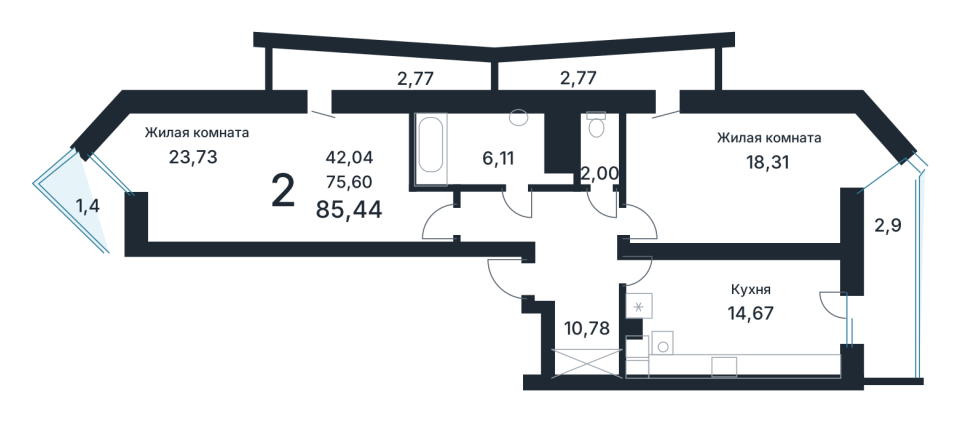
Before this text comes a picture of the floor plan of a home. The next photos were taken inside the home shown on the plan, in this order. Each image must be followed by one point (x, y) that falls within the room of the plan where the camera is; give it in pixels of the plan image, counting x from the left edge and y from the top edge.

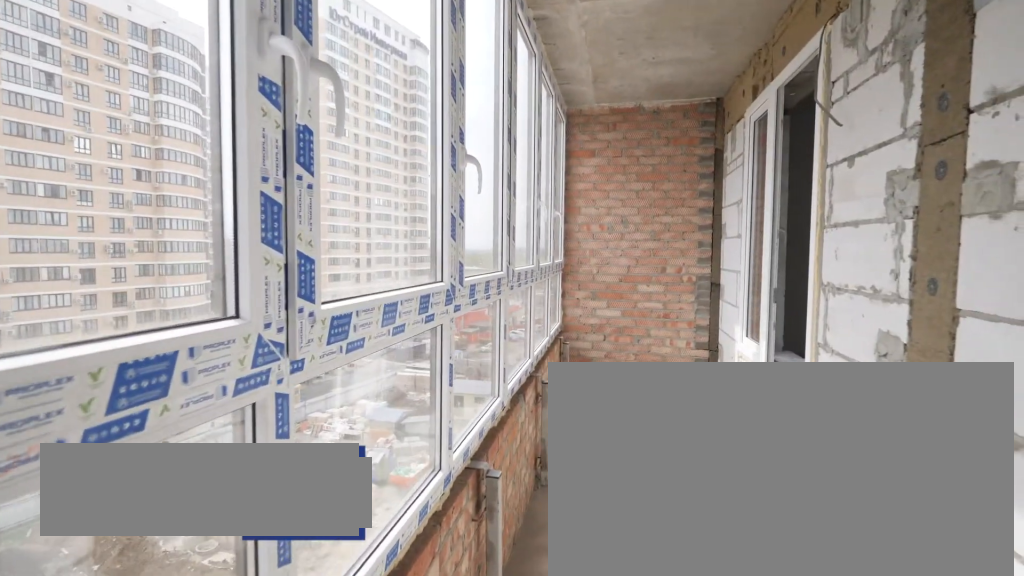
(887, 276)
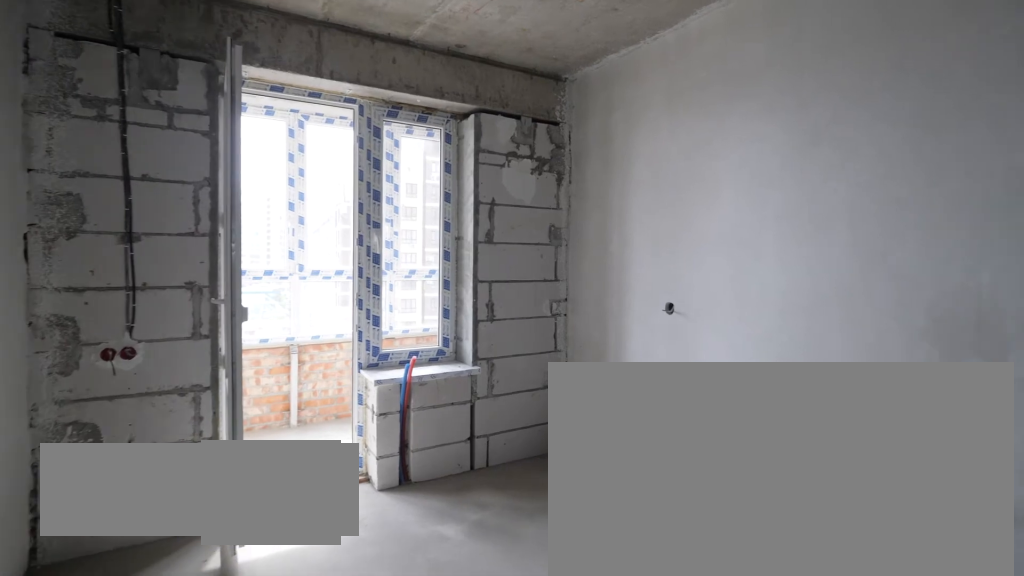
(740, 316)
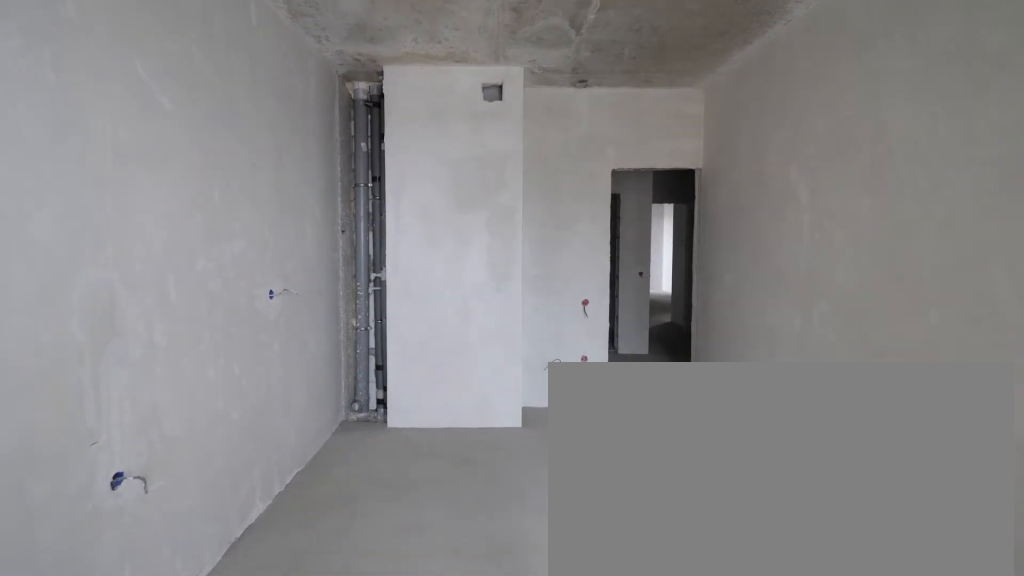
(740, 316)
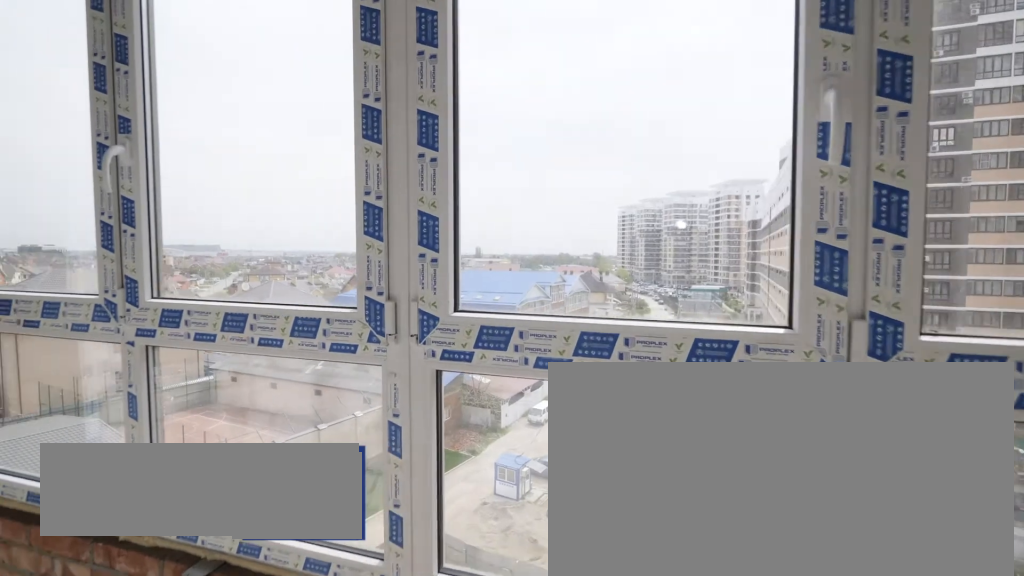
(887, 276)
